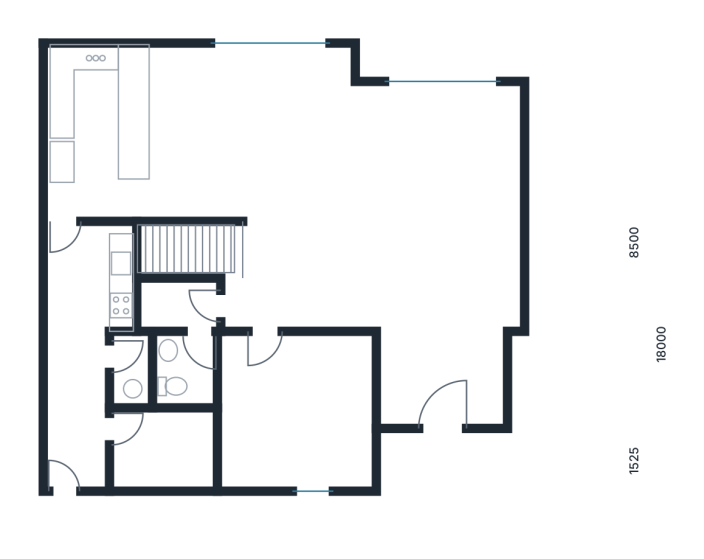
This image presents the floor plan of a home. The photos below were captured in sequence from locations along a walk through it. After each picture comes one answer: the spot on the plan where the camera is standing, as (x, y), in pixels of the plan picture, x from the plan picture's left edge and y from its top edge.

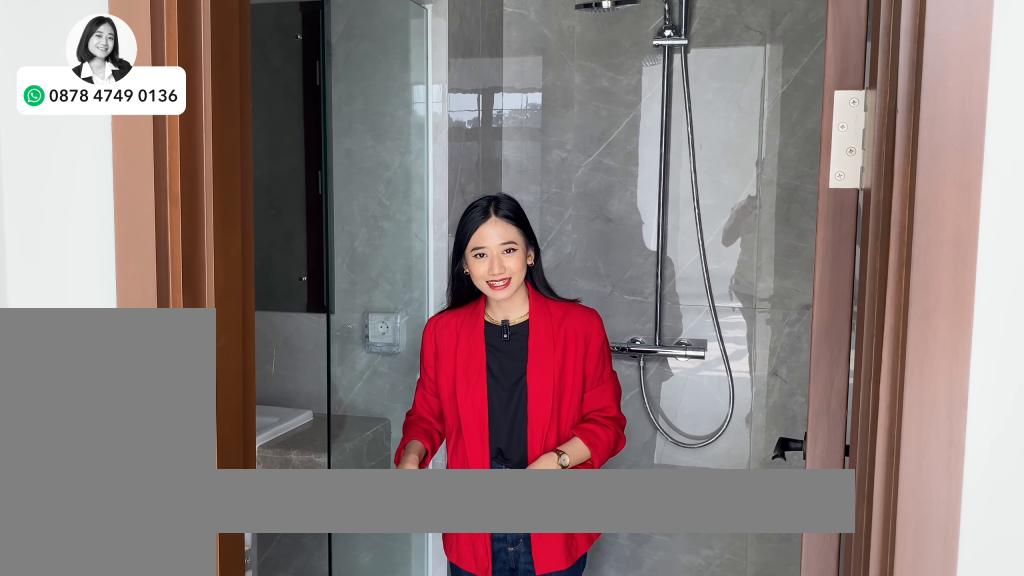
(186, 330)
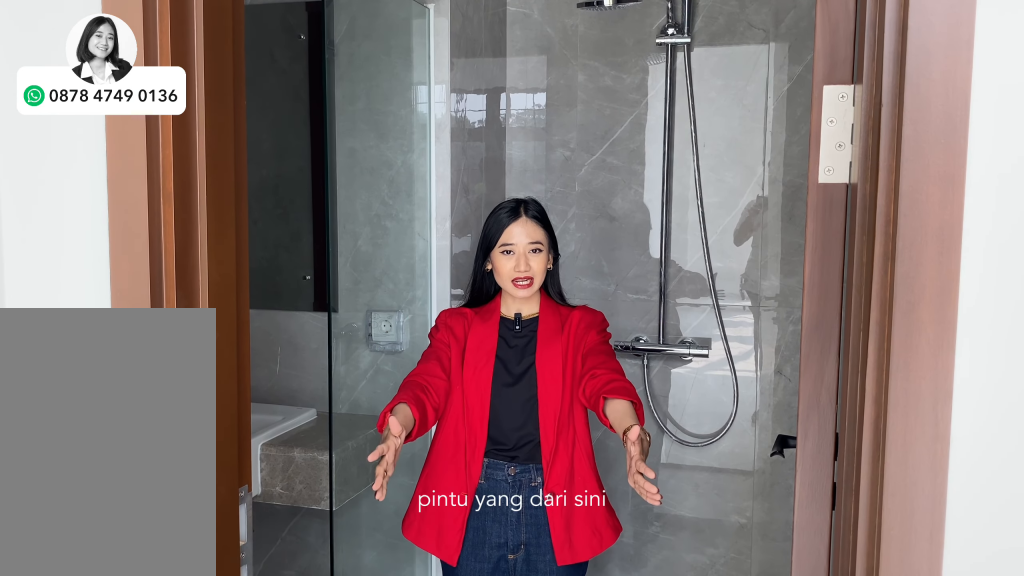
(186, 330)
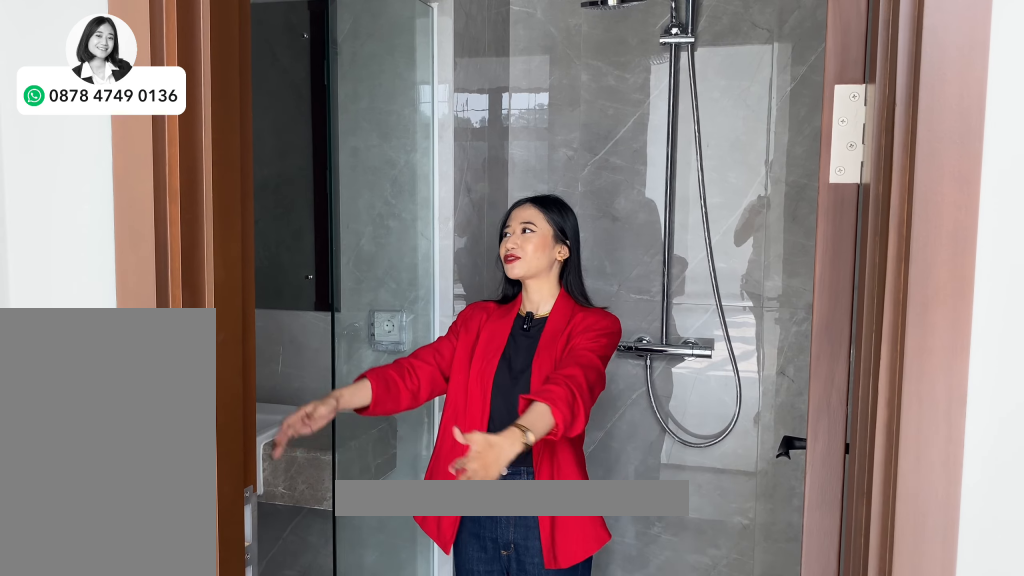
(186, 330)
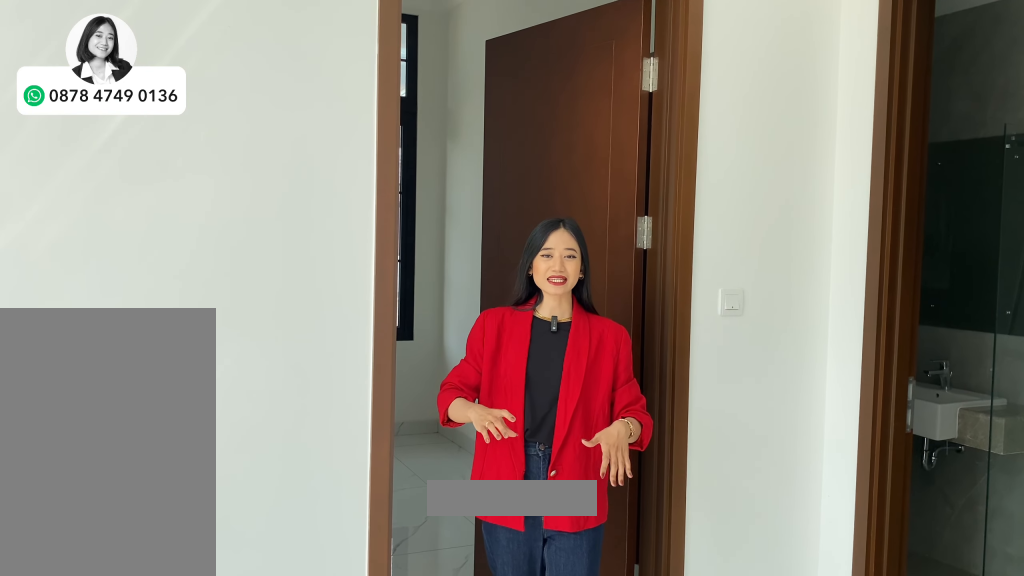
(284, 302)
